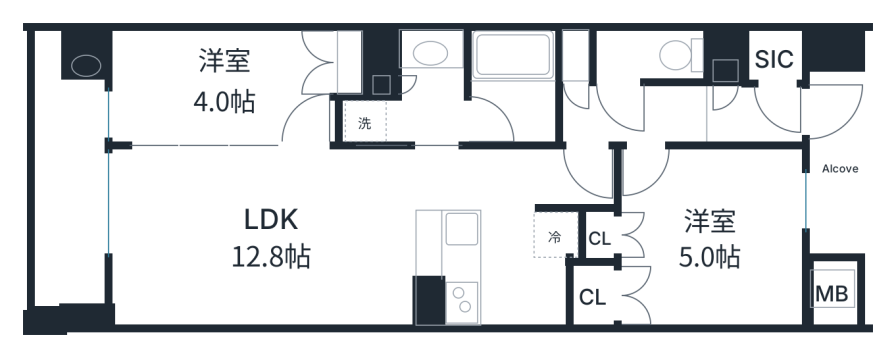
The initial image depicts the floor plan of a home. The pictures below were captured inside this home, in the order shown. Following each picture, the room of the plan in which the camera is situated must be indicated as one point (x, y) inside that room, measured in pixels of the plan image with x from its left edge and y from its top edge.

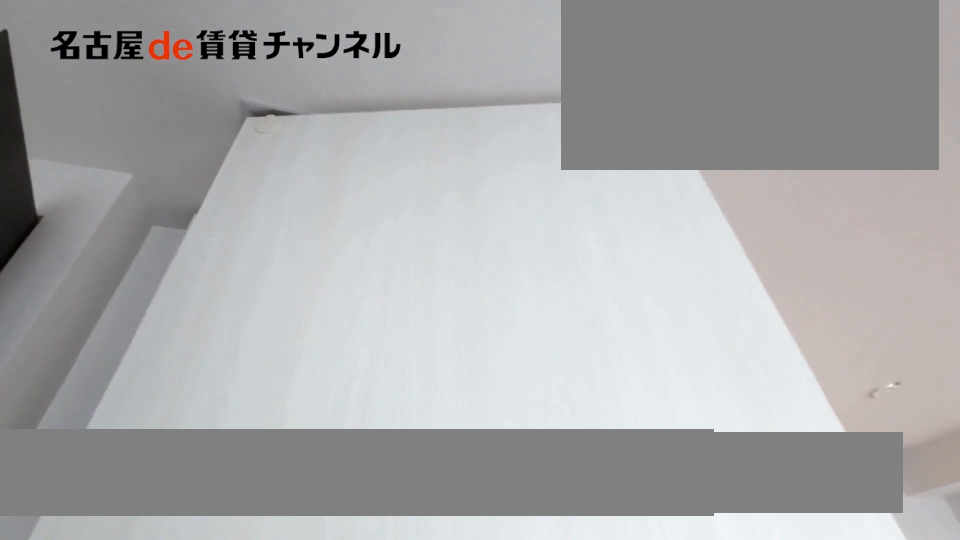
(219, 90)
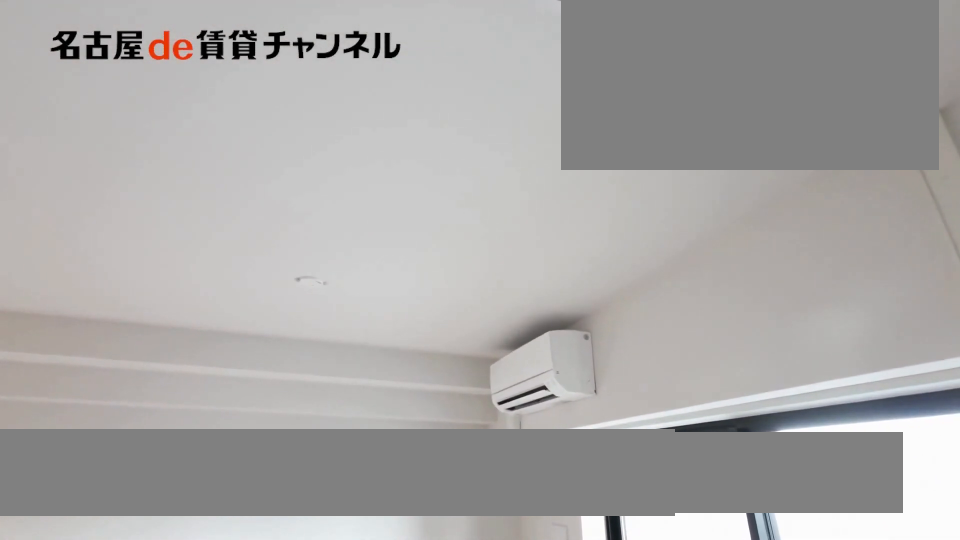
(258, 234)
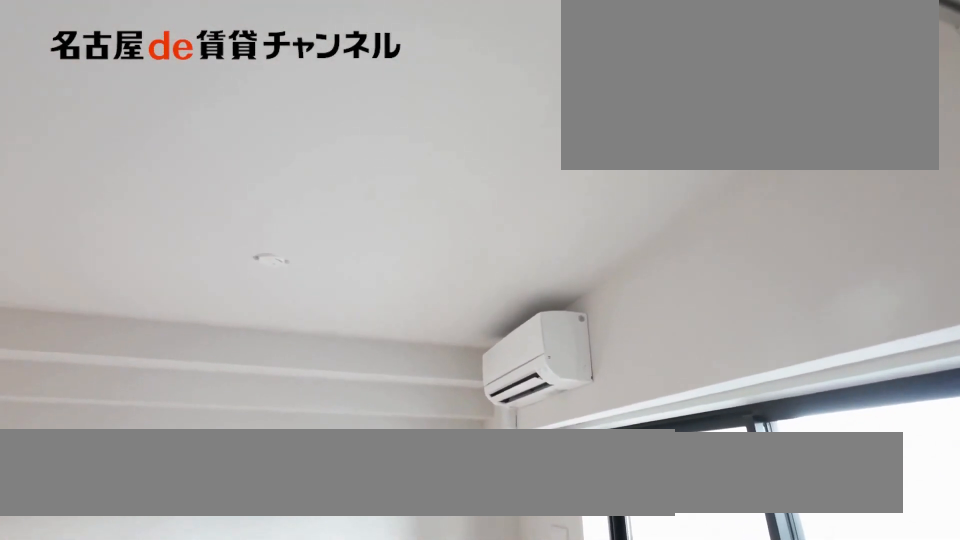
(258, 234)
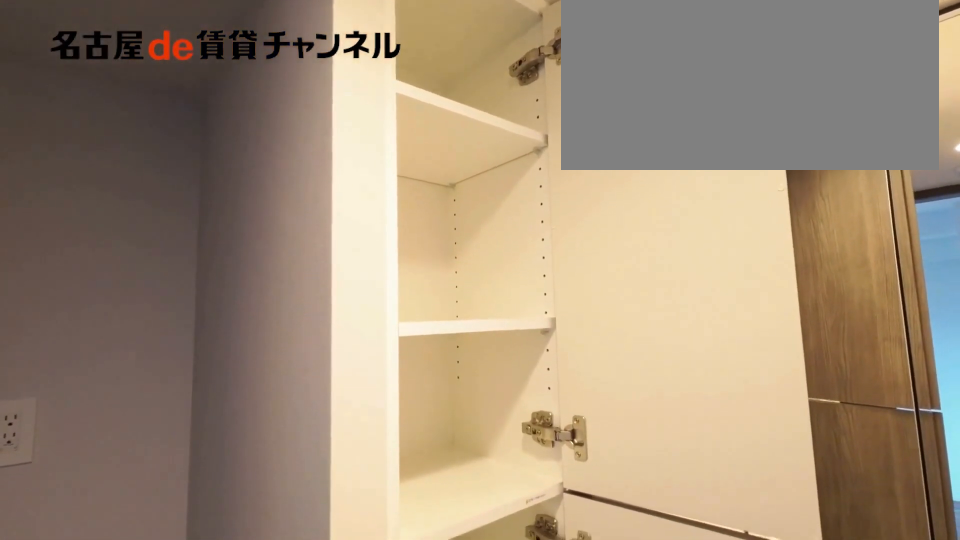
(406, 94)
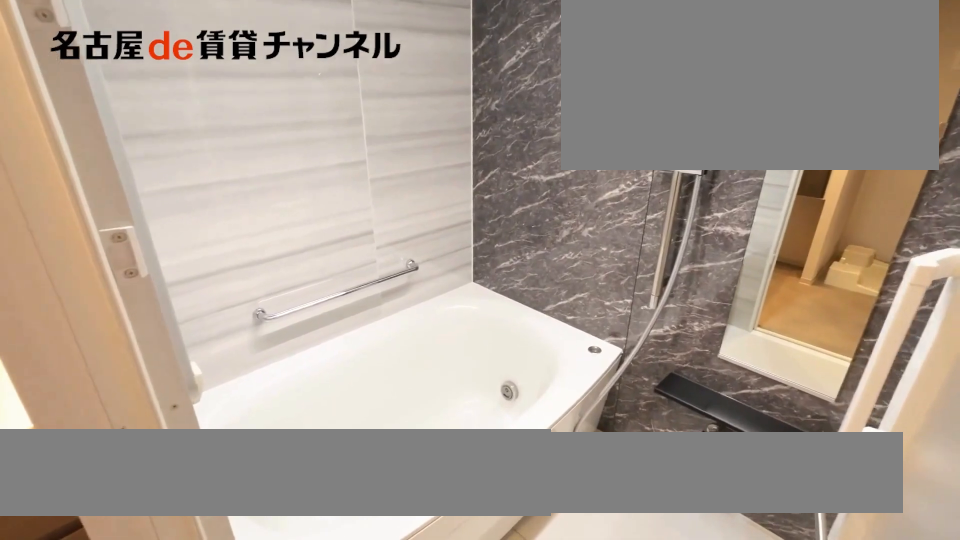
(511, 89)
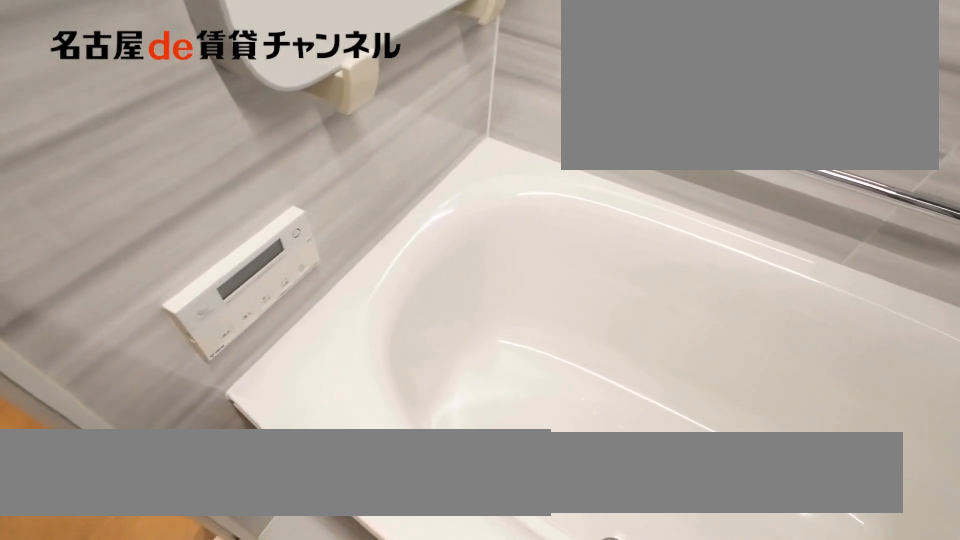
(511, 89)
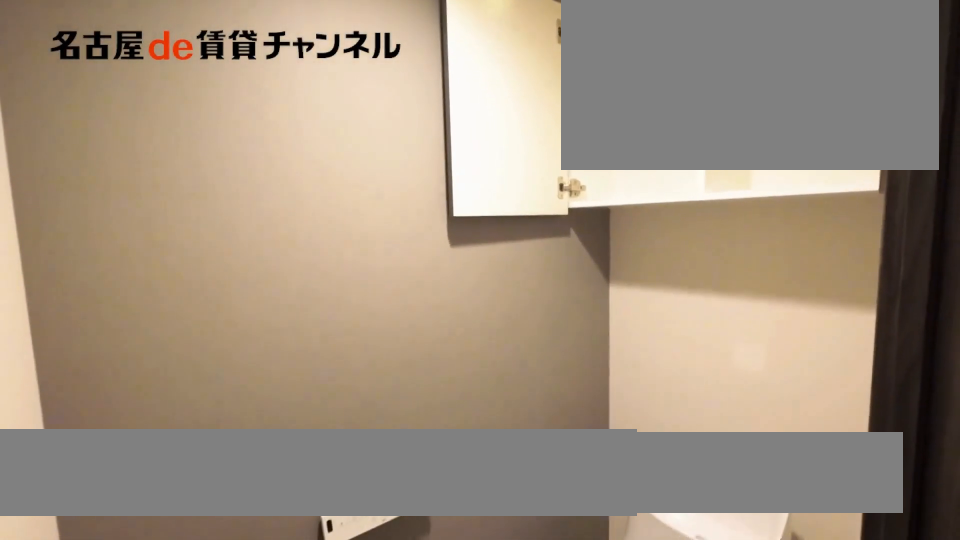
(649, 57)
